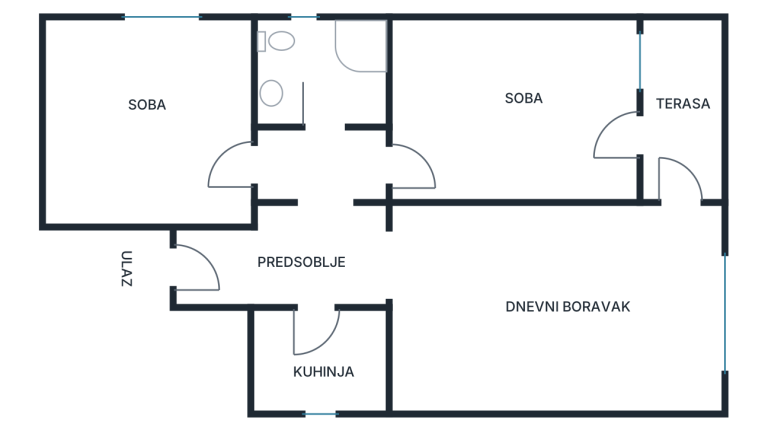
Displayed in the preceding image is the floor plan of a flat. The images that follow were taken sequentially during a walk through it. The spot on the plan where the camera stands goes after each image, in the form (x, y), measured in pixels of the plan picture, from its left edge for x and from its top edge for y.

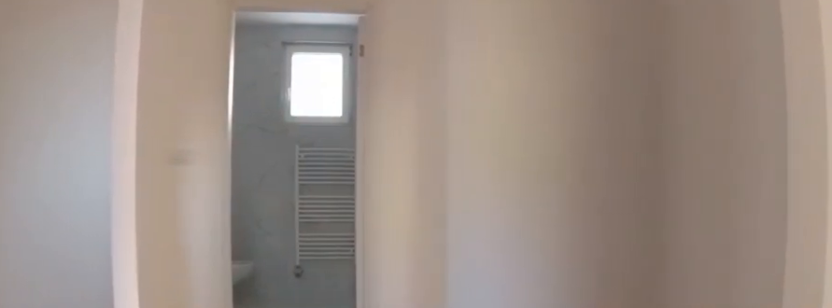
(341, 284)
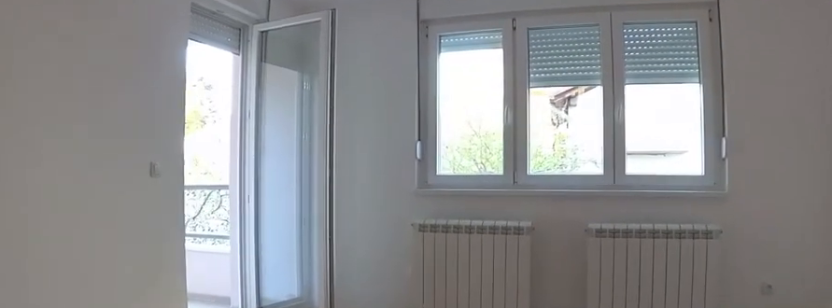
(611, 284)
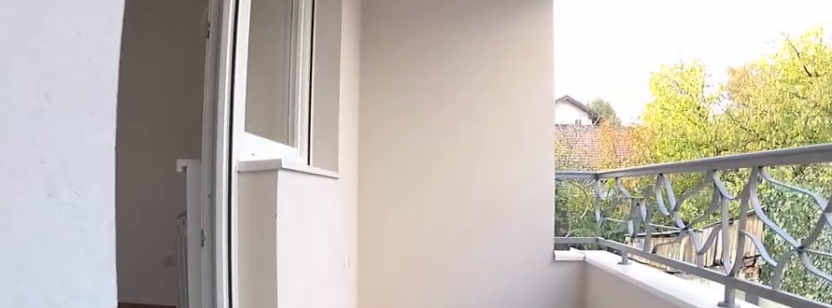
(671, 246)
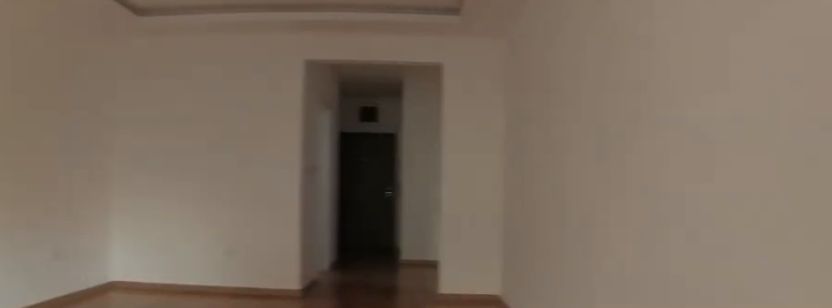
(666, 278)
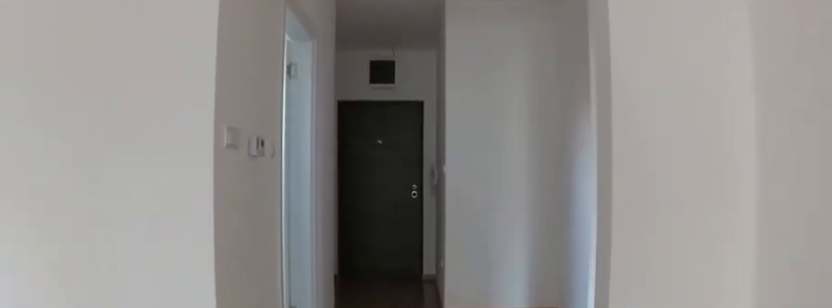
(492, 266)
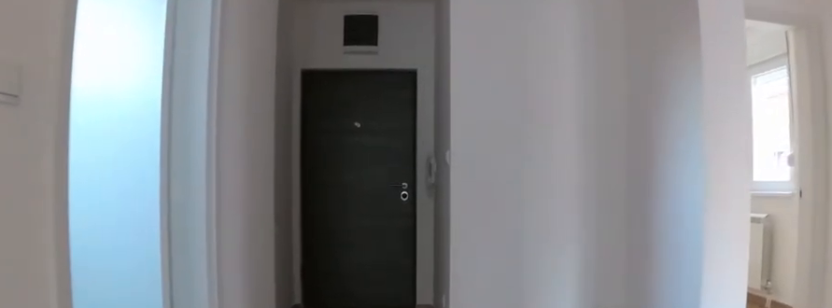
(415, 258)
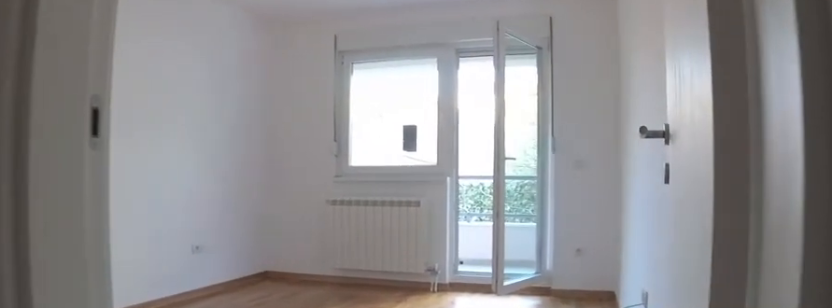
(354, 169)
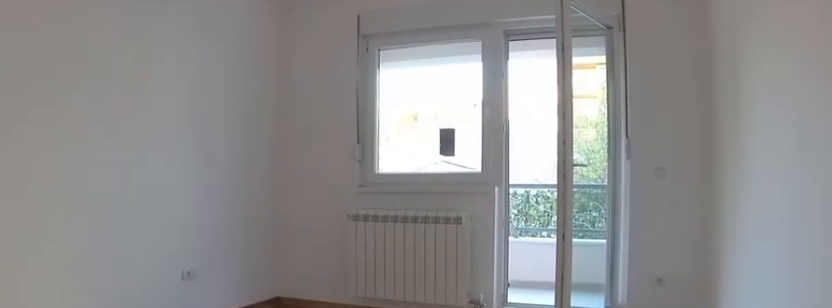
(382, 172)
